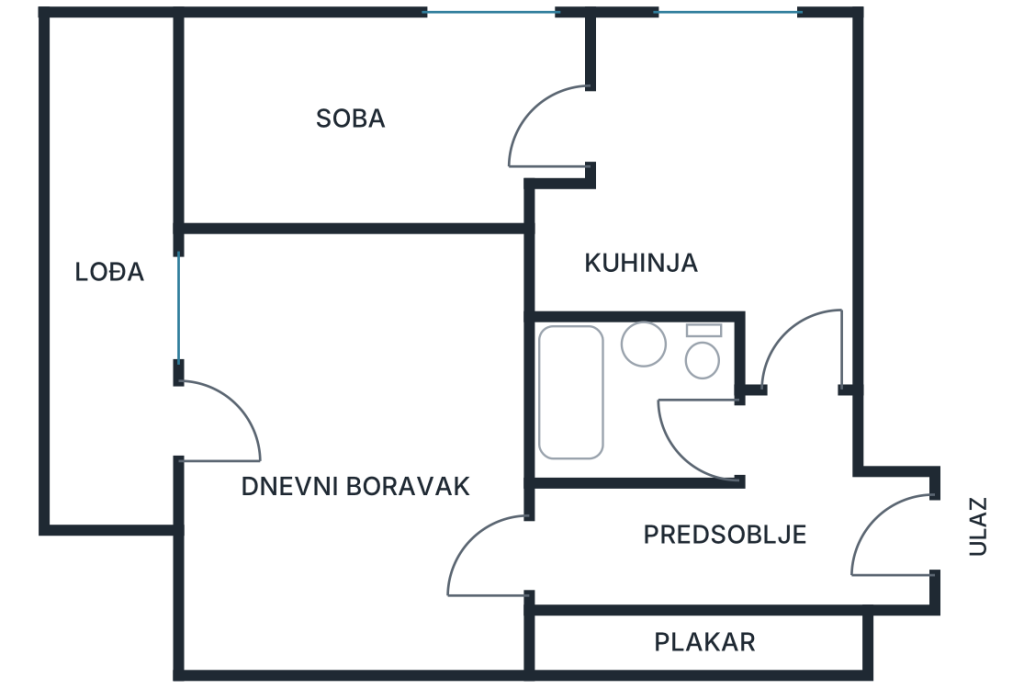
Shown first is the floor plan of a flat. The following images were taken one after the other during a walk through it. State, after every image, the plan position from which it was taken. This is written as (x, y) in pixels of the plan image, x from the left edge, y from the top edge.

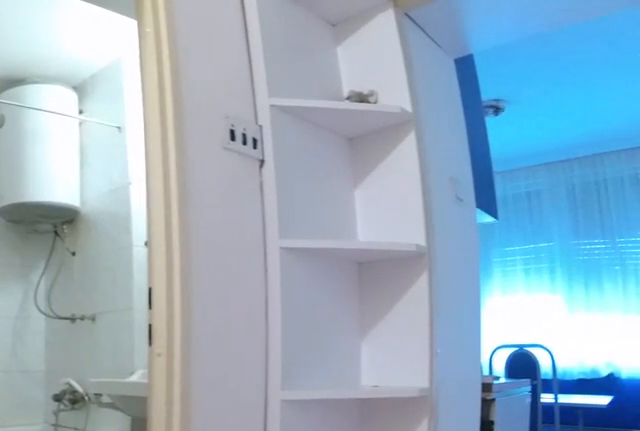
(828, 566)
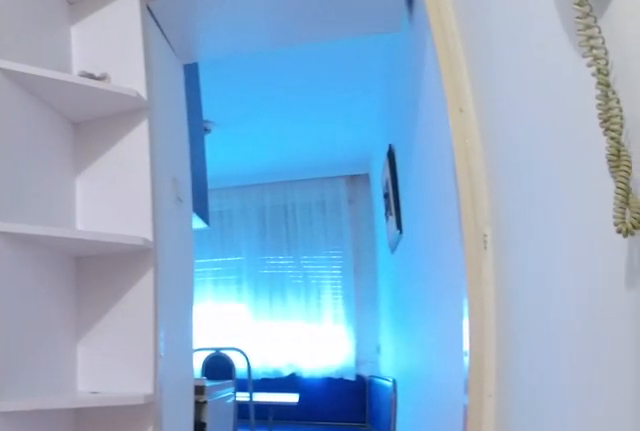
(793, 544)
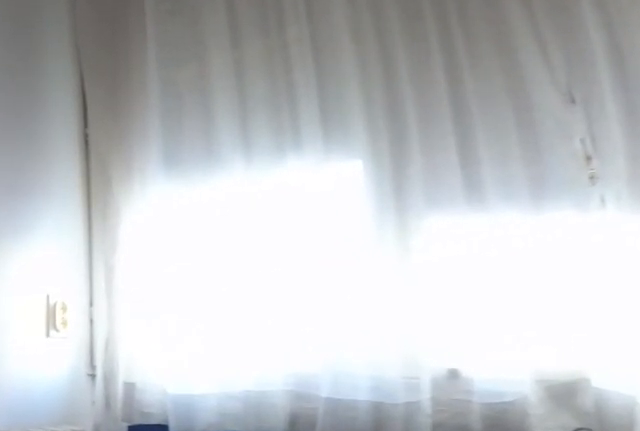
(802, 151)
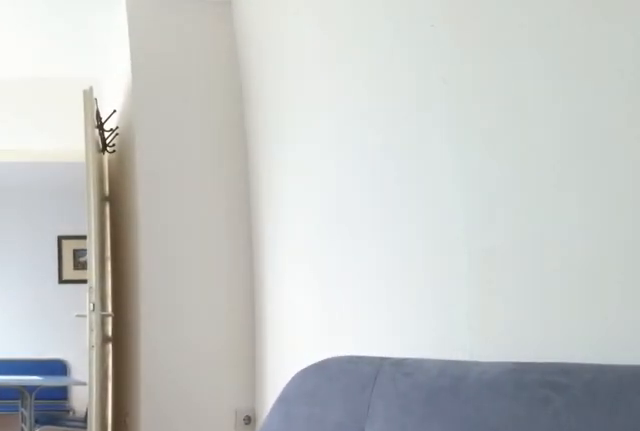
(221, 139)
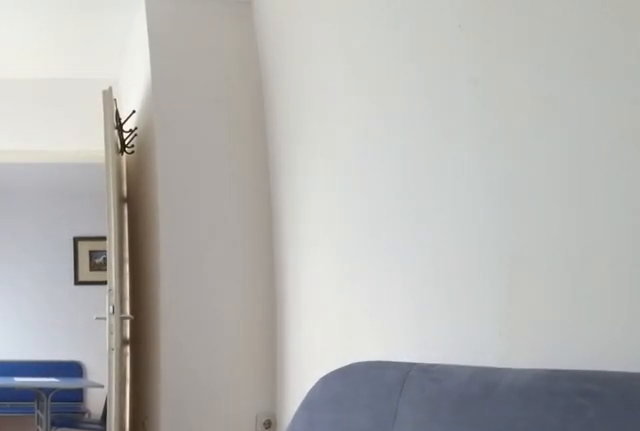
(221, 139)
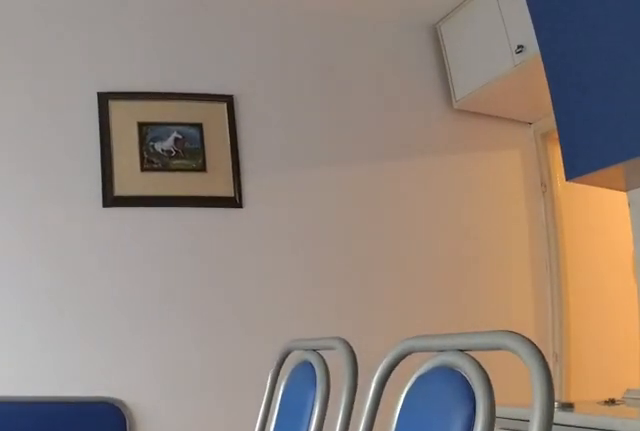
(596, 135)
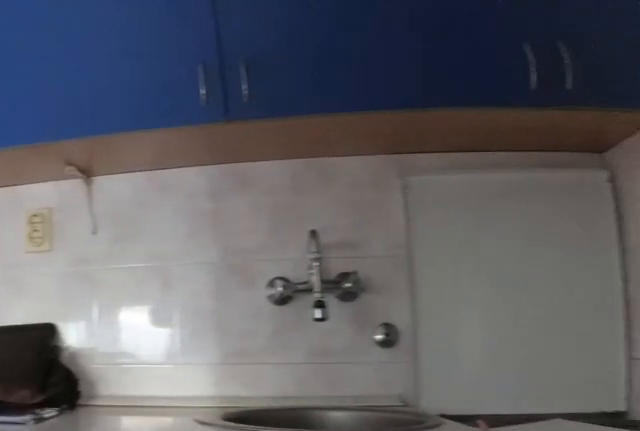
(608, 117)
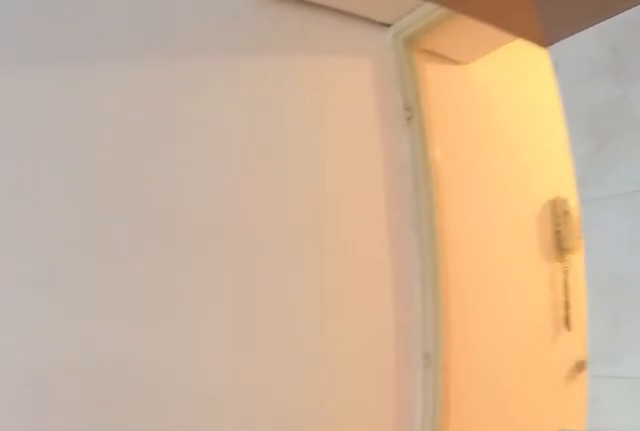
(705, 195)
